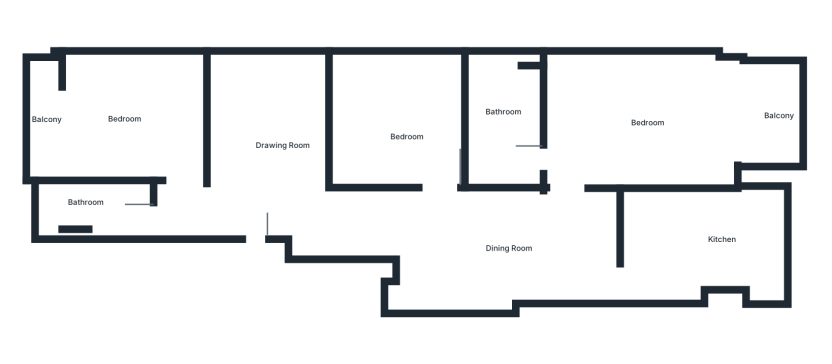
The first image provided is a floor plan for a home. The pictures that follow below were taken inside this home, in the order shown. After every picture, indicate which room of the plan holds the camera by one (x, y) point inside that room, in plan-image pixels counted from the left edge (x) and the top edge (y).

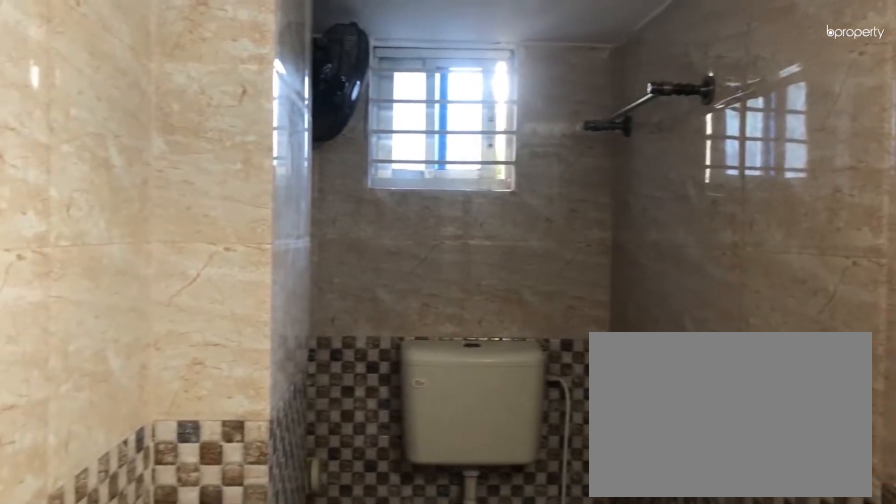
(100, 208)
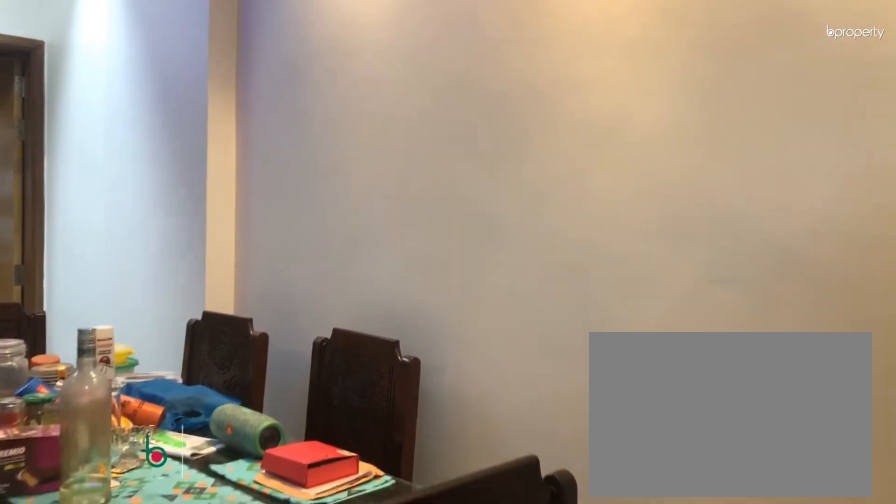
(476, 245)
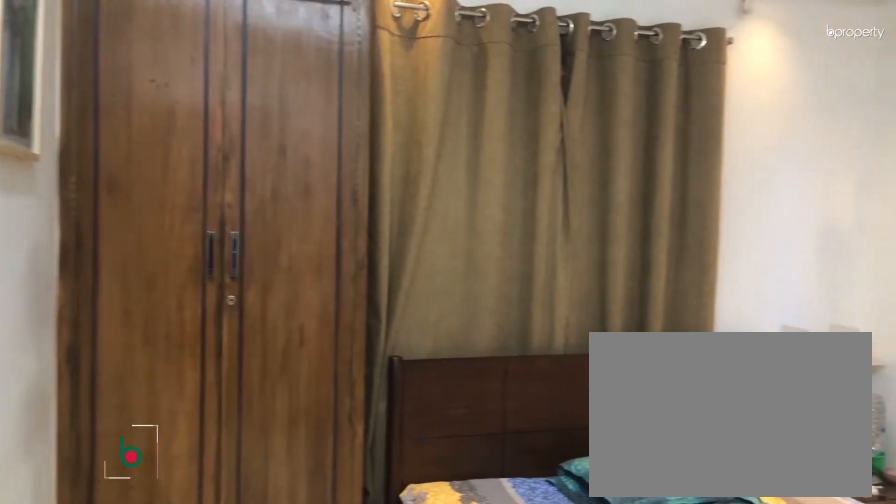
(660, 120)
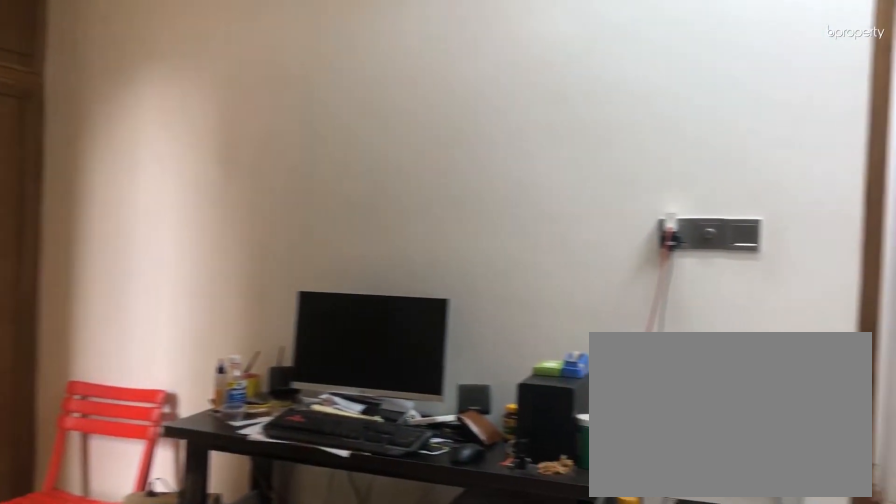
(653, 127)
